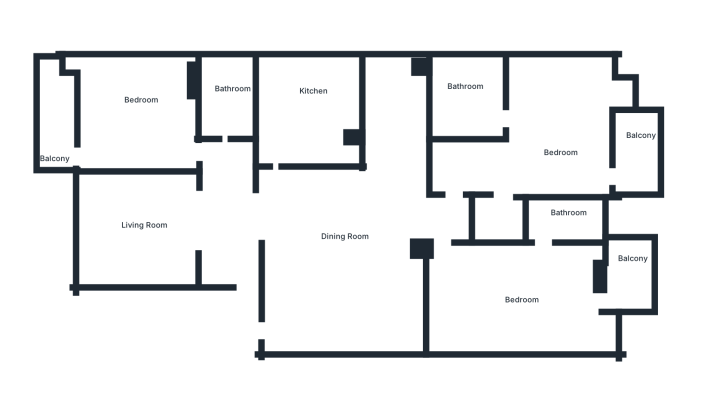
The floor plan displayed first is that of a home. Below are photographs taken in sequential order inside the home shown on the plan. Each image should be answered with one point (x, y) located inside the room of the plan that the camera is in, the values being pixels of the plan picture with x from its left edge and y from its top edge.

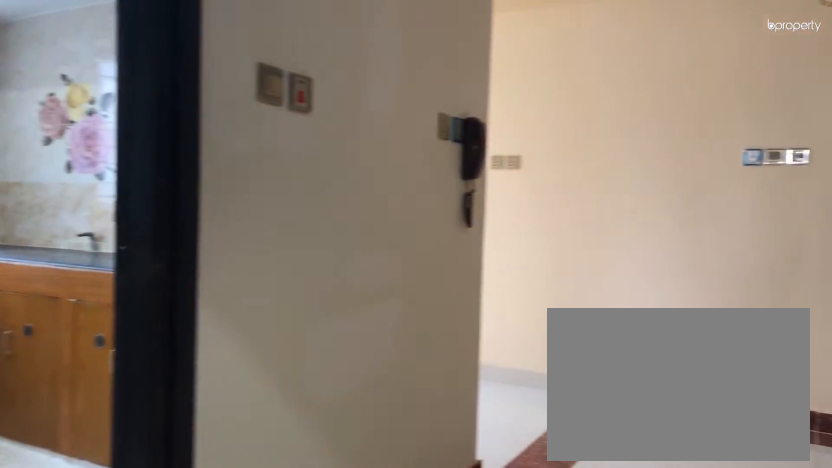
(345, 241)
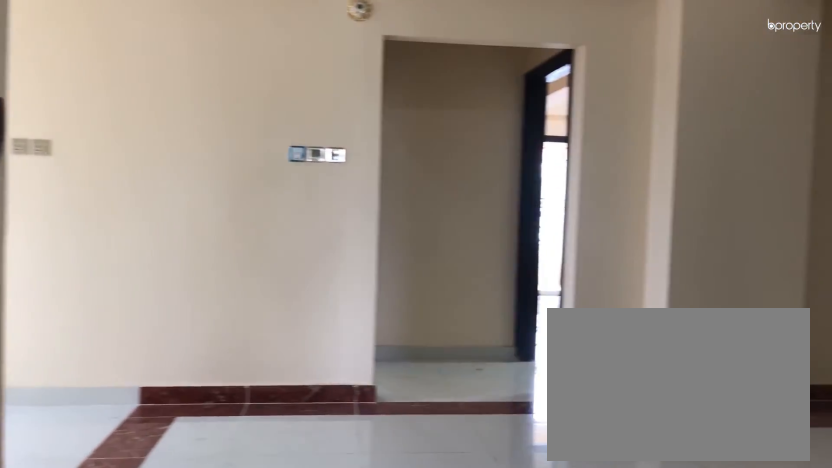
(345, 241)
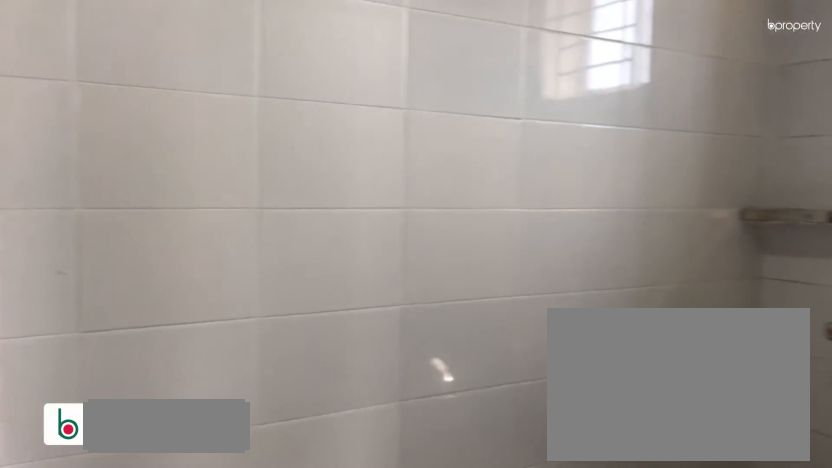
(461, 102)
